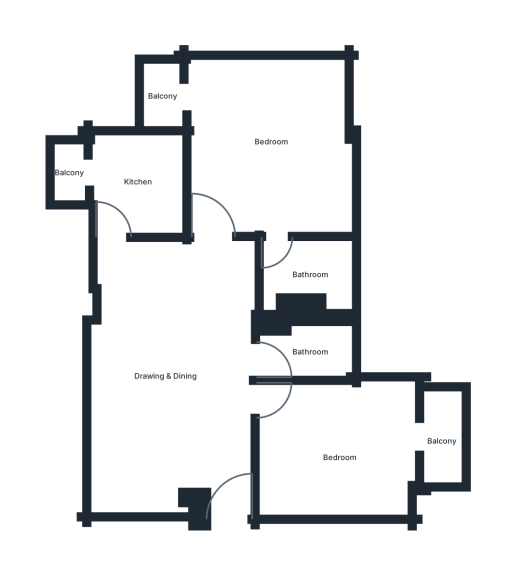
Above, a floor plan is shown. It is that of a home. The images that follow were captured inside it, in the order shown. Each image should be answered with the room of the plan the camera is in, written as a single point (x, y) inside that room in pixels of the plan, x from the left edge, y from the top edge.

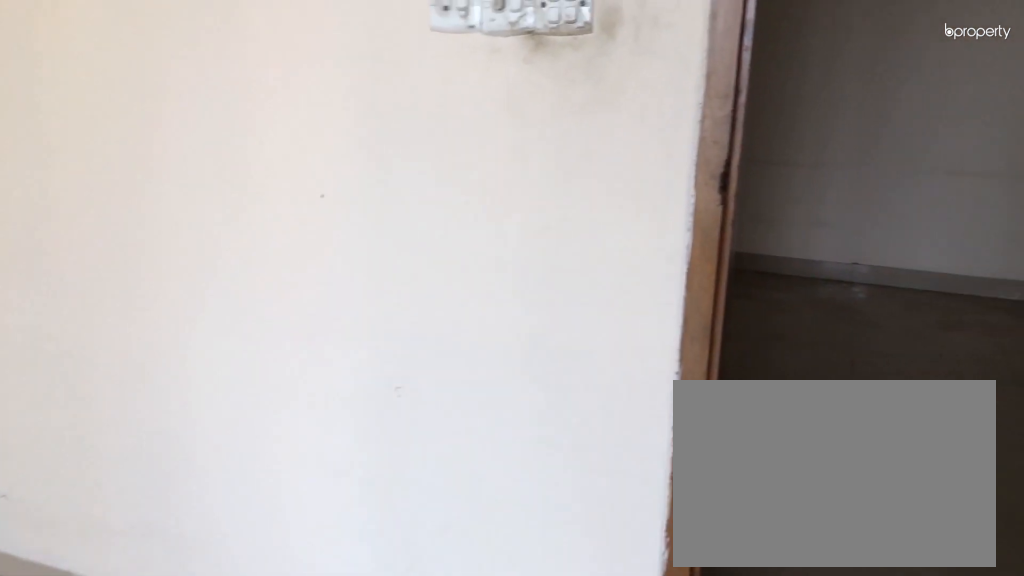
(335, 451)
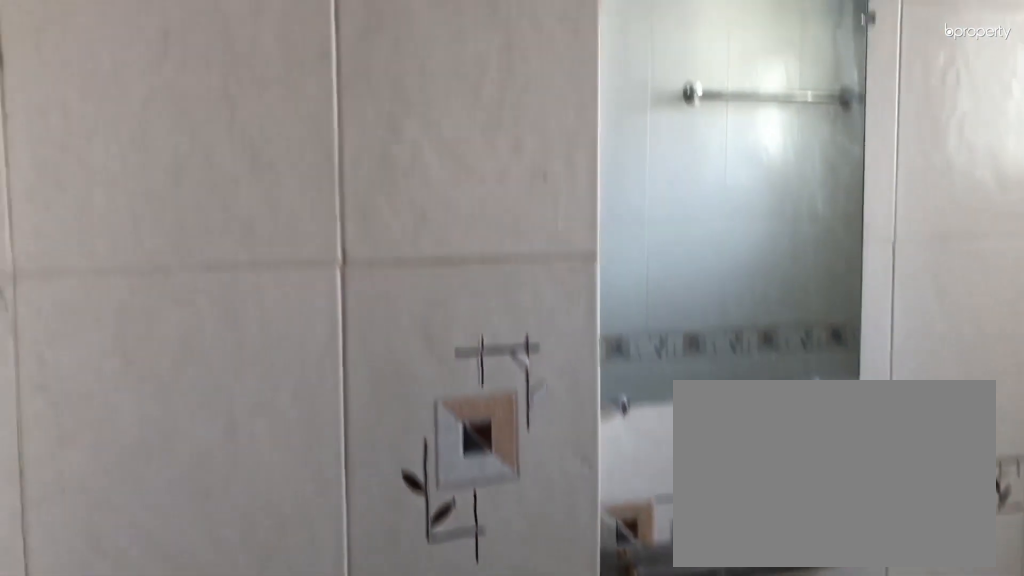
(306, 347)
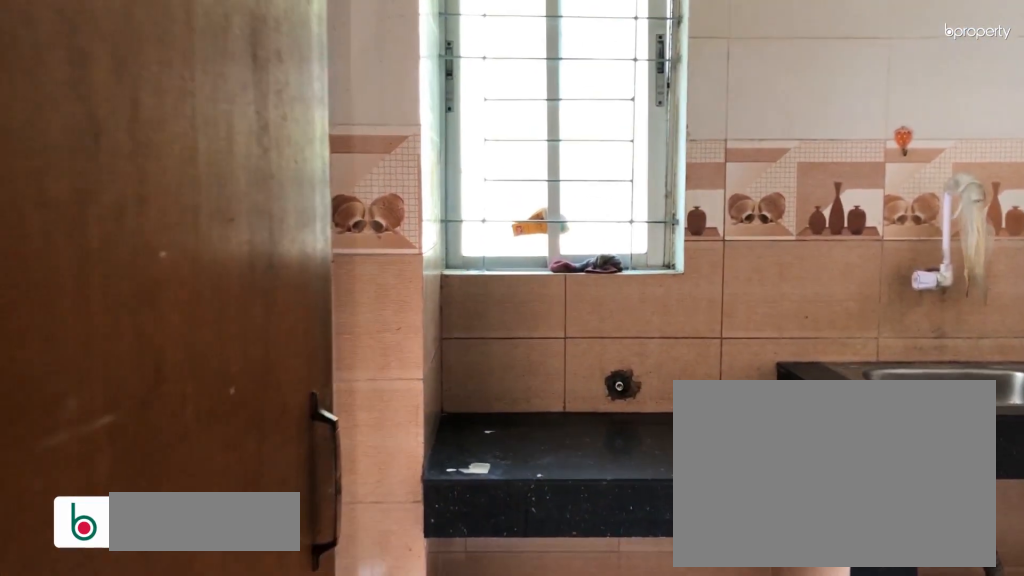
(132, 184)
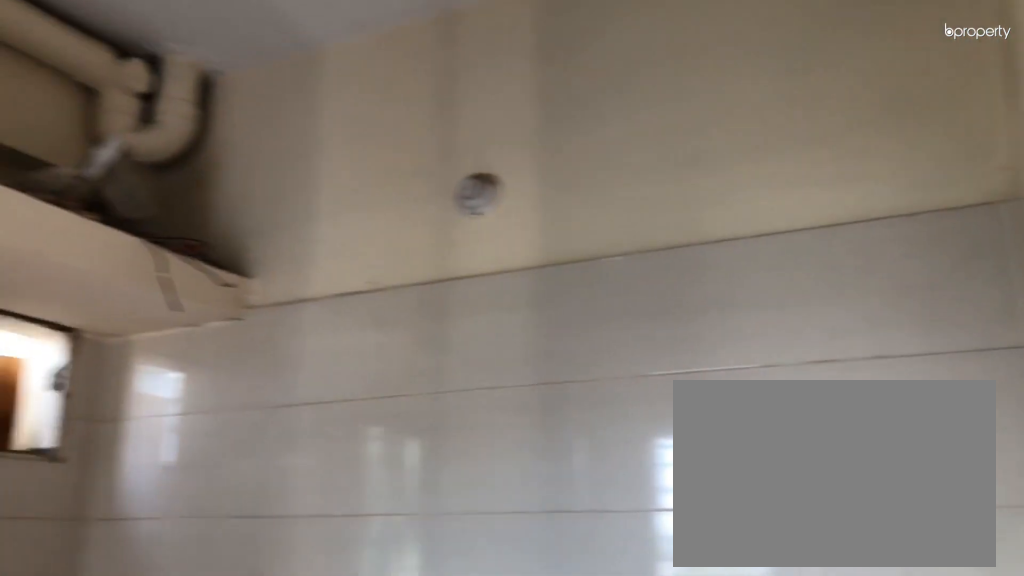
(132, 184)
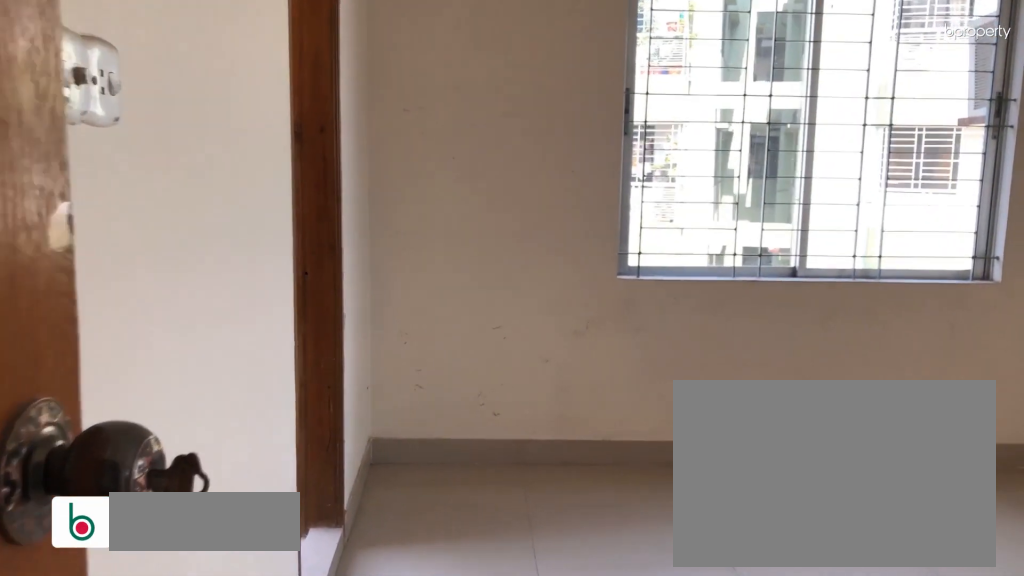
(269, 136)
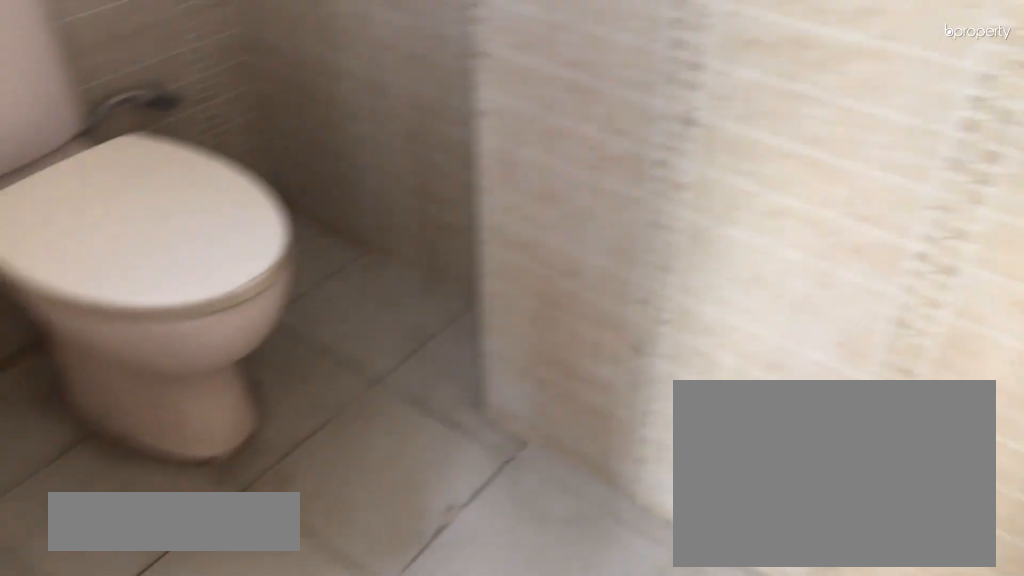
(304, 268)
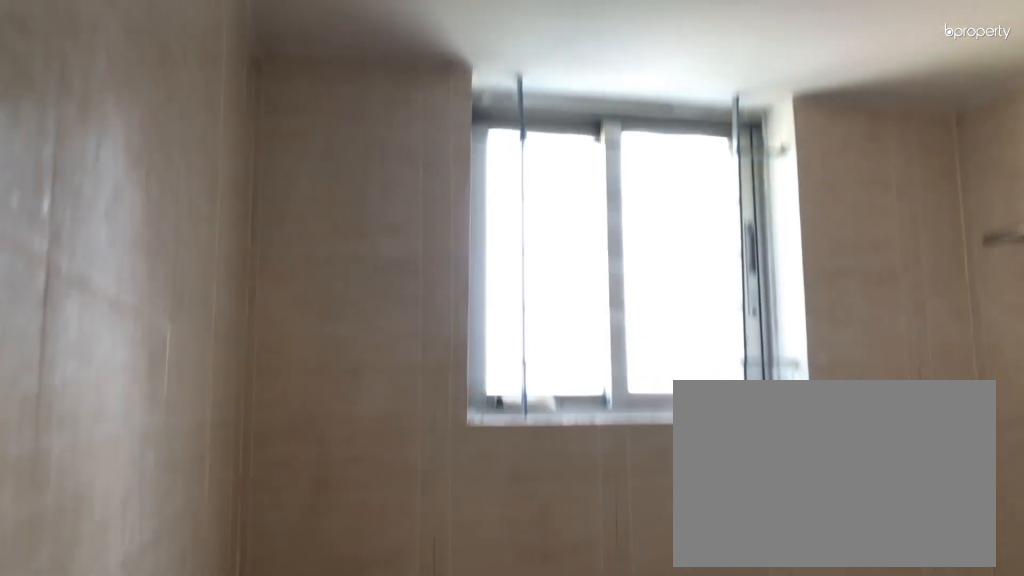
(304, 268)
